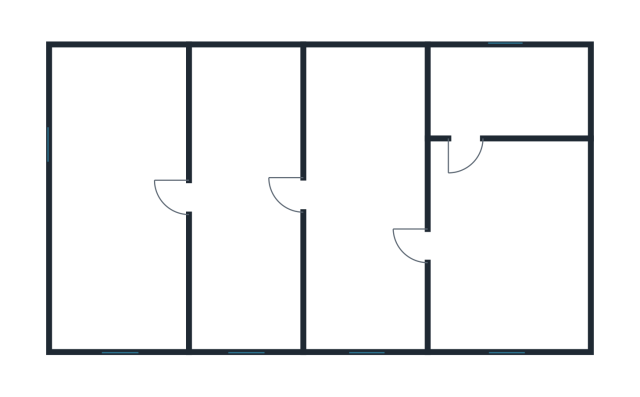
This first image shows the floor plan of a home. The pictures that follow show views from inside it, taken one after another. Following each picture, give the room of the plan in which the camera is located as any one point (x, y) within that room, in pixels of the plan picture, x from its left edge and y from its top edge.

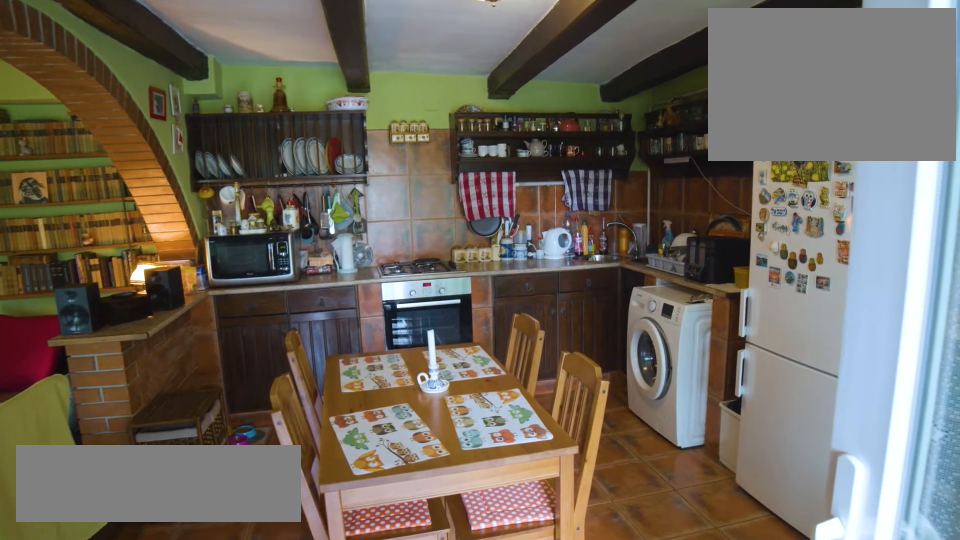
(363, 196)
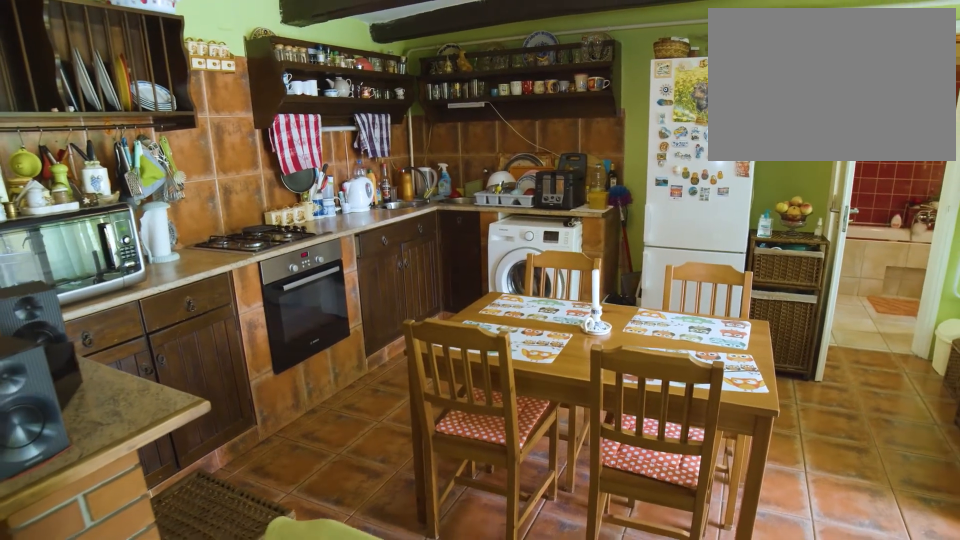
(363, 196)
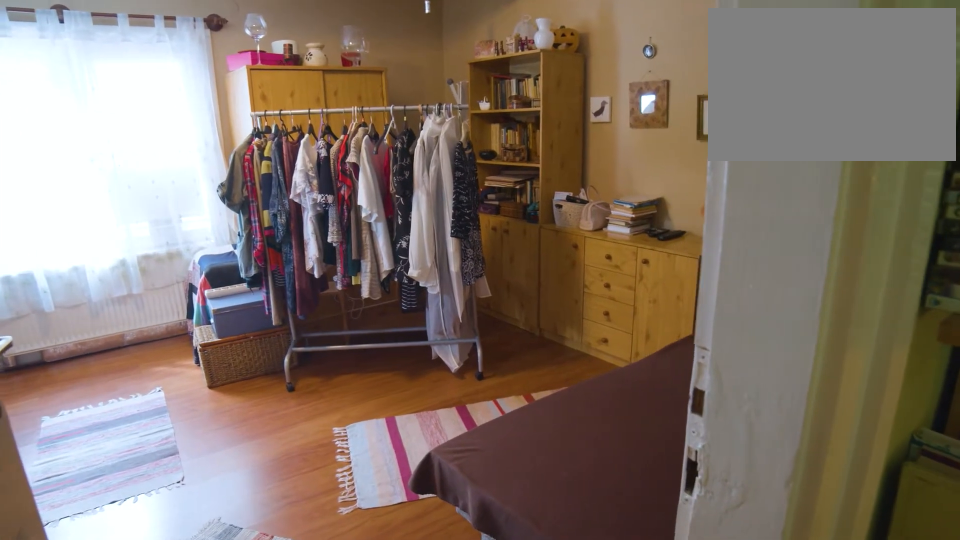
(122, 196)
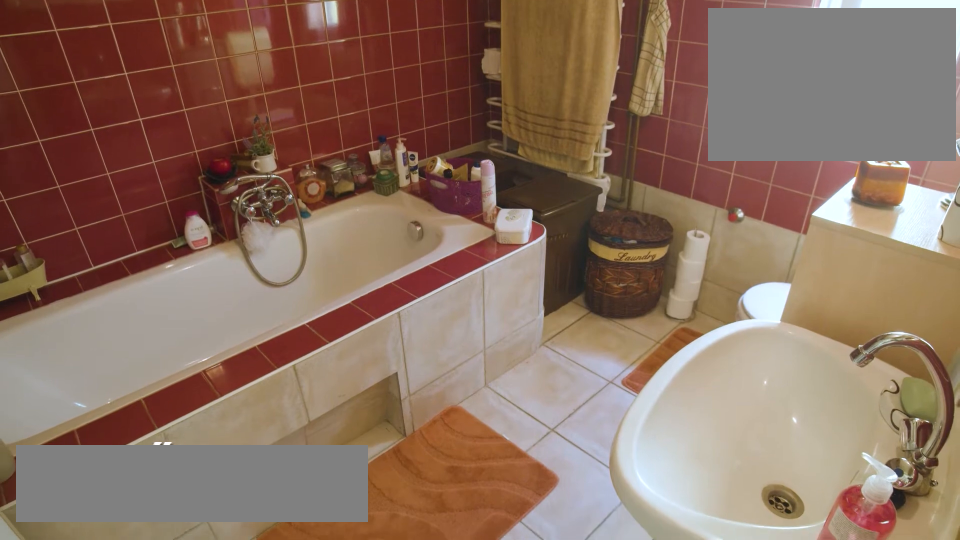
(511, 243)
